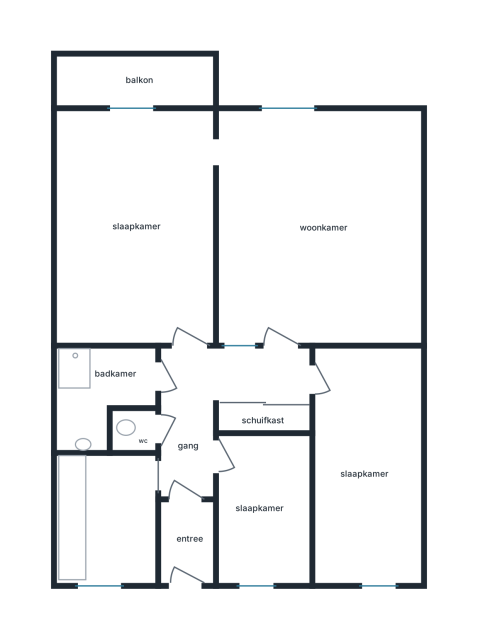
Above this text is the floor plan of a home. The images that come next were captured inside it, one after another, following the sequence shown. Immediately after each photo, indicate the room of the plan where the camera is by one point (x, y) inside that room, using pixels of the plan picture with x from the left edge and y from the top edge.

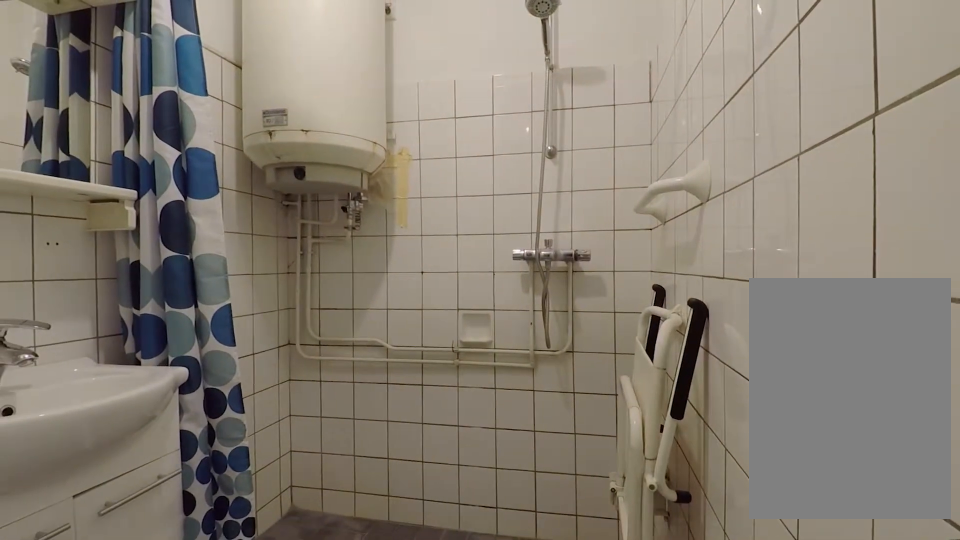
(101, 389)
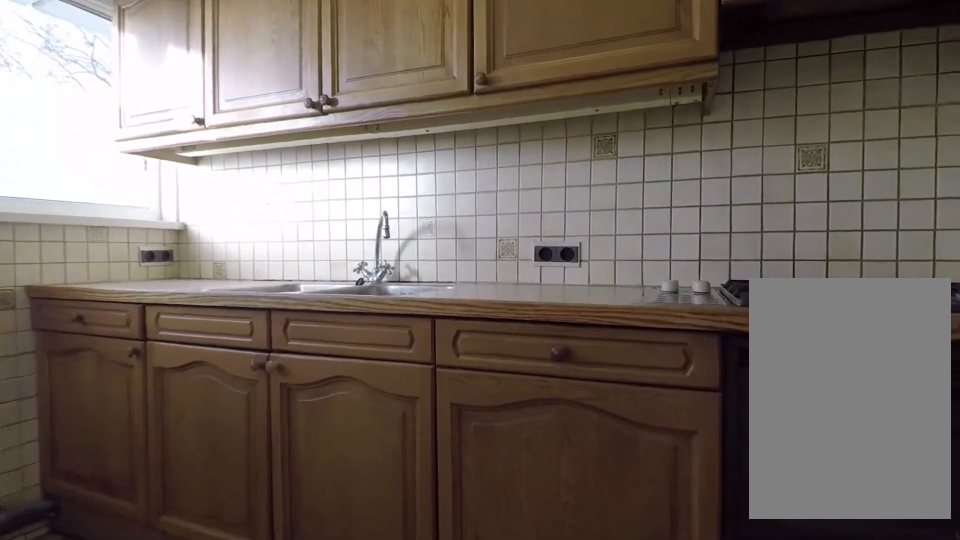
(106, 519)
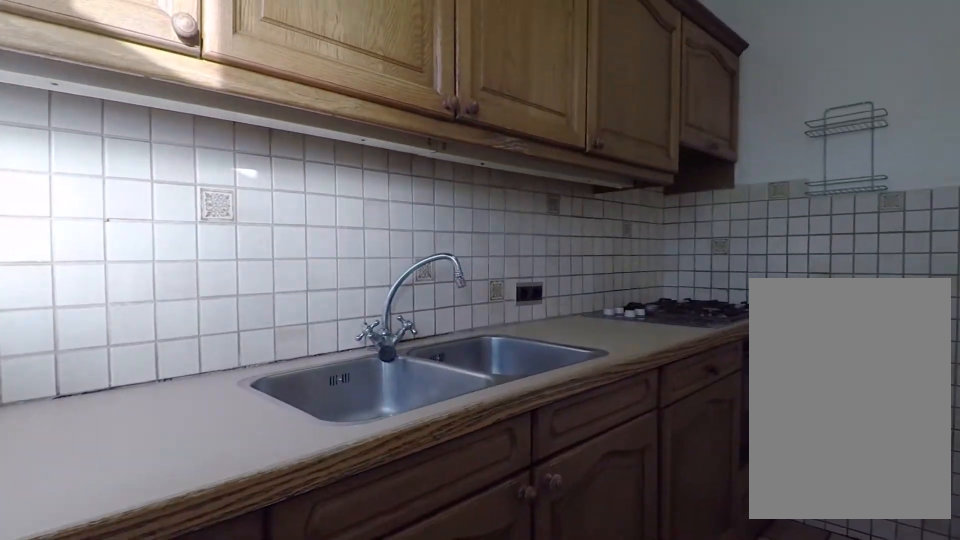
(106, 519)
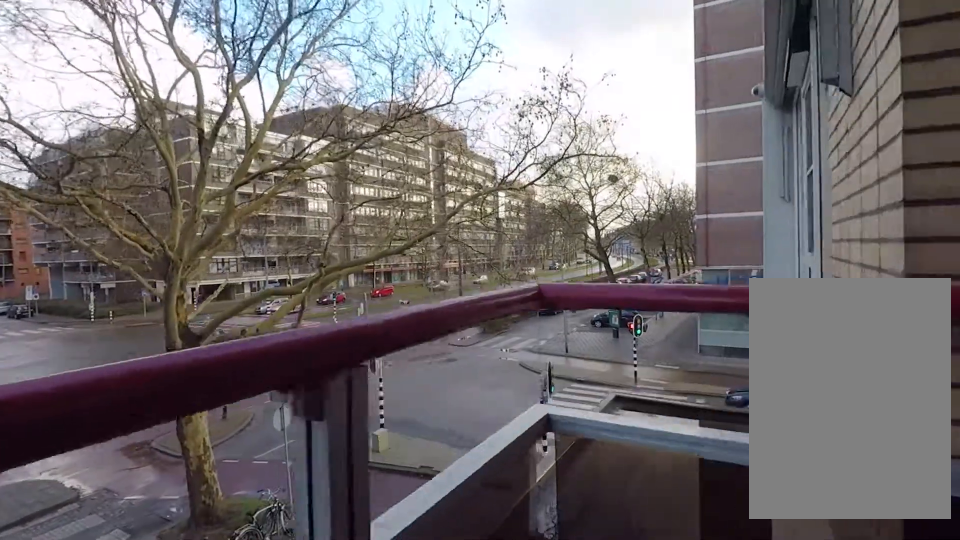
(134, 79)
